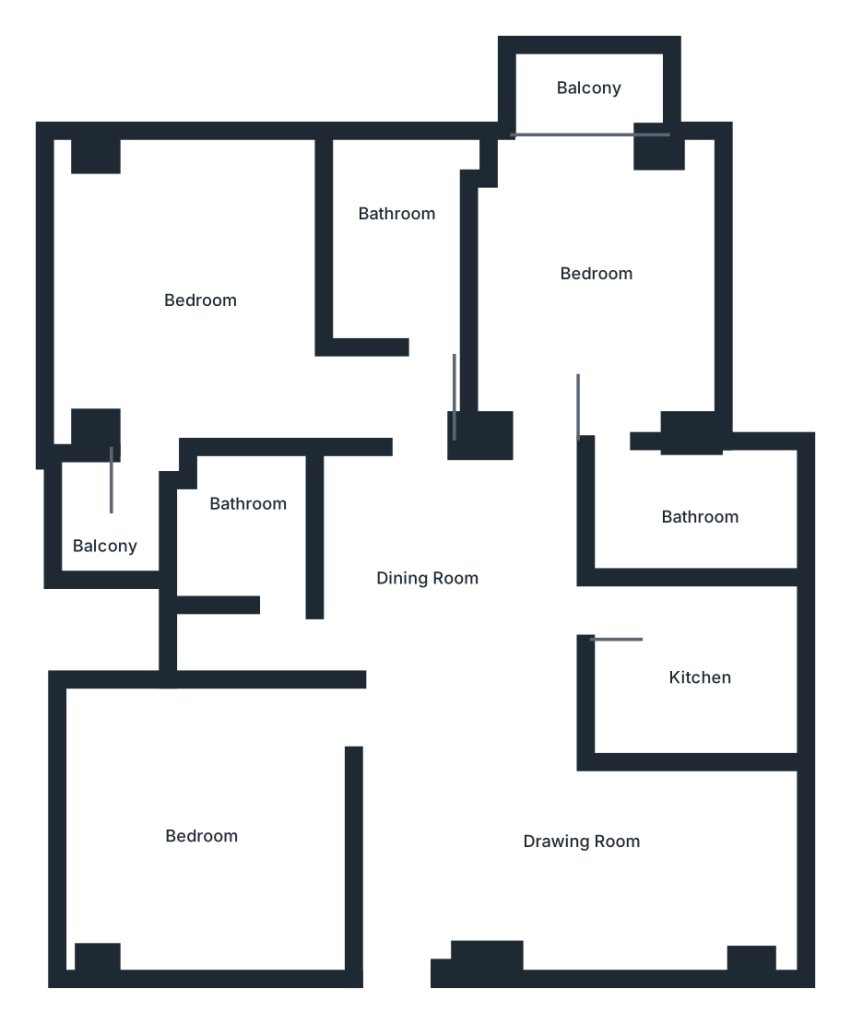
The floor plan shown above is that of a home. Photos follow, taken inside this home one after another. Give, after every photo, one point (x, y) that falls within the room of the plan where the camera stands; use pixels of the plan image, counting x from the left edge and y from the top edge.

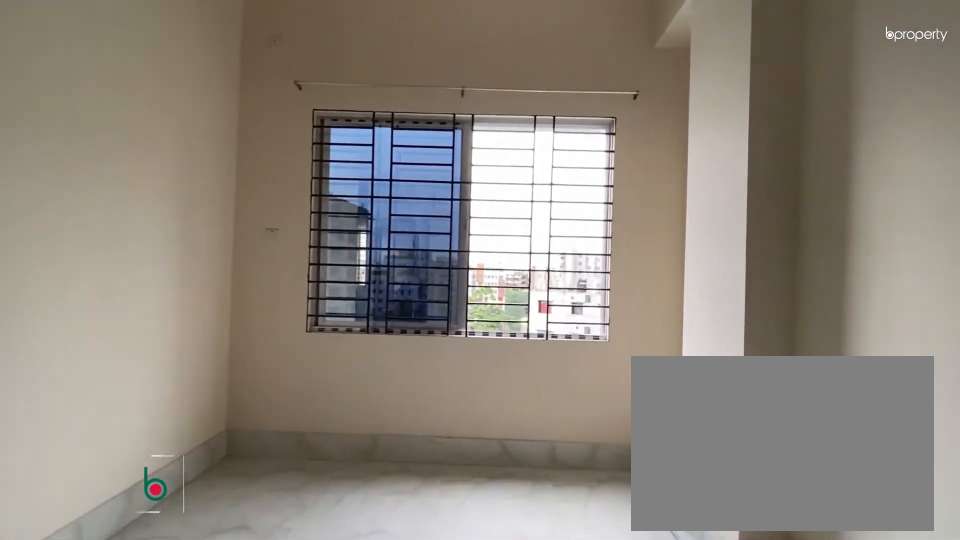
(613, 870)
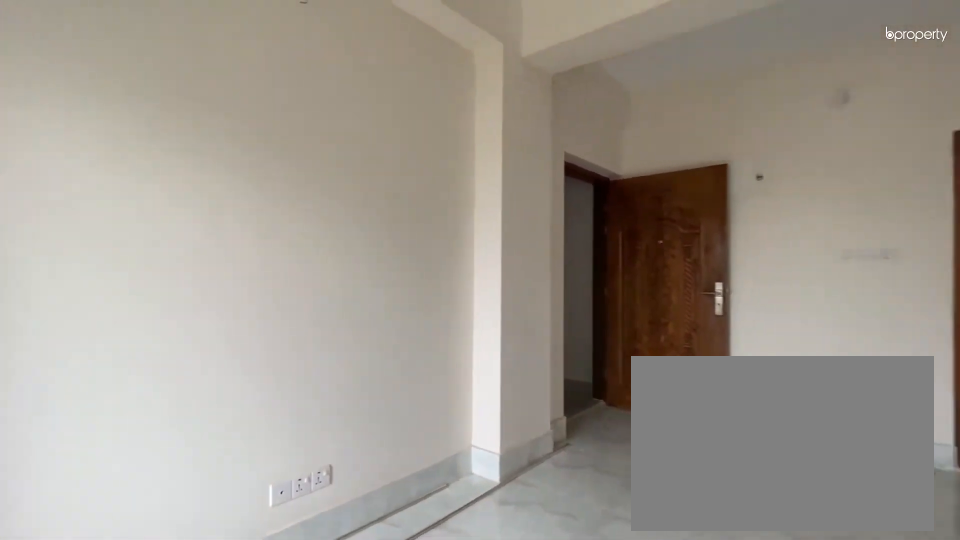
(613, 870)
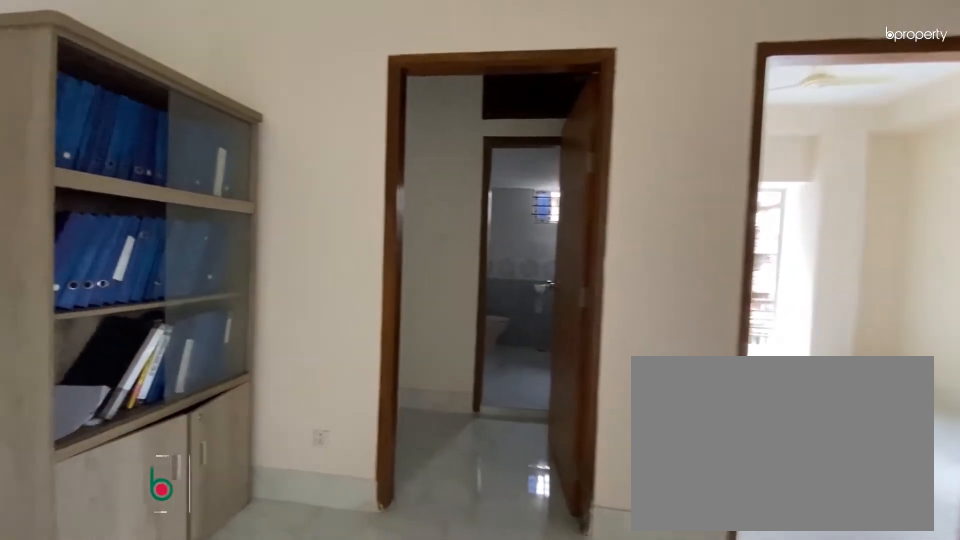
(460, 586)
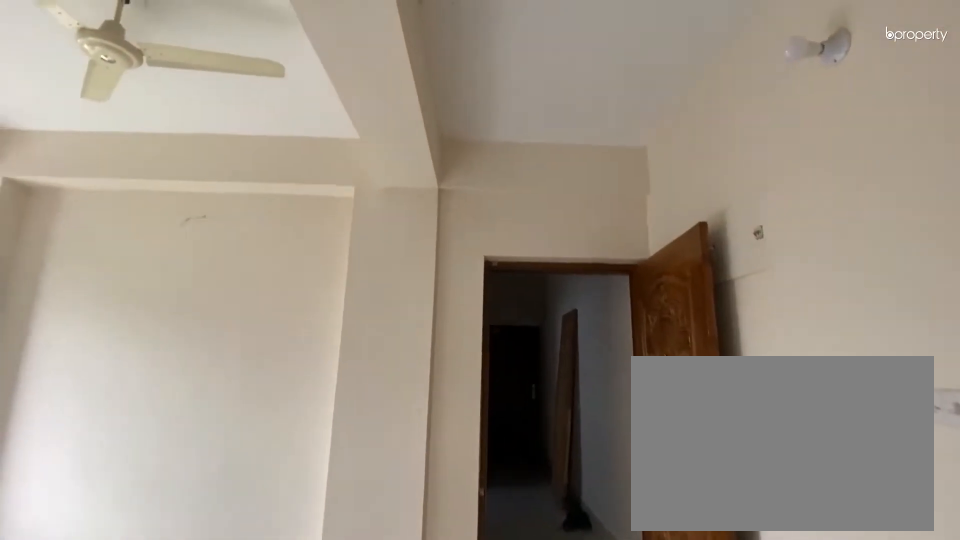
(460, 586)
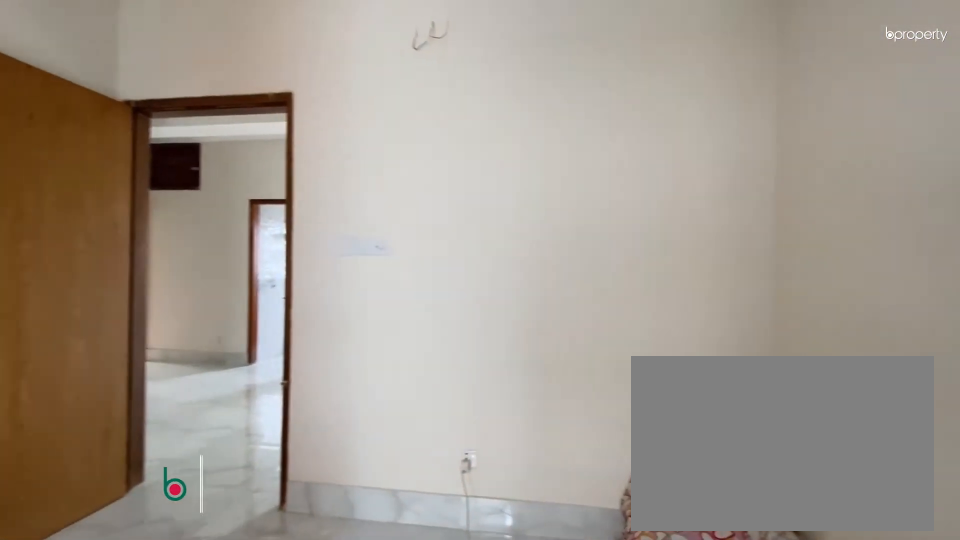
(213, 827)
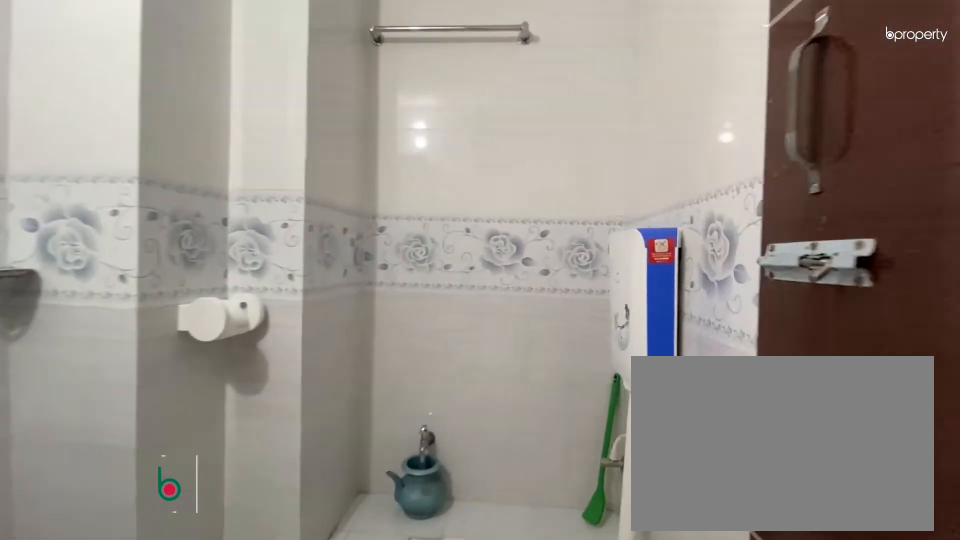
(249, 520)
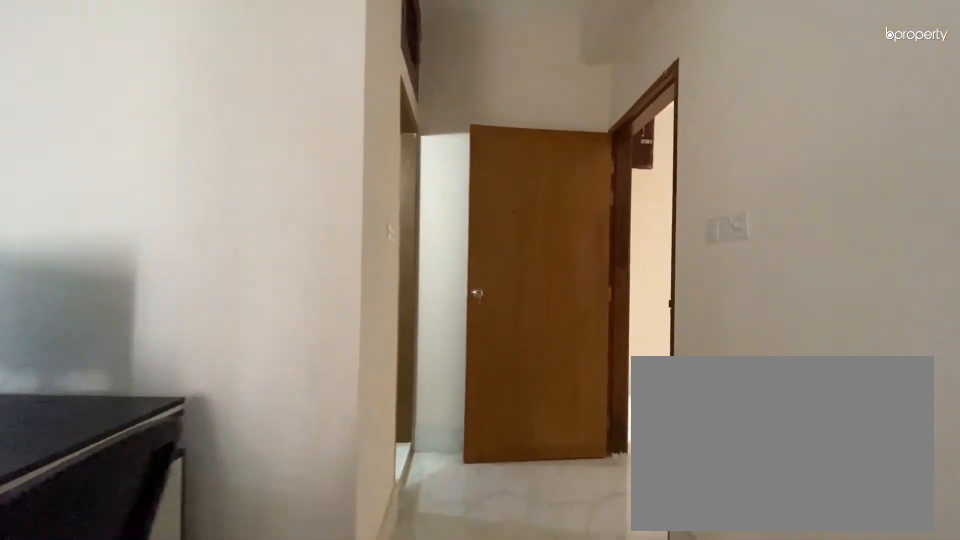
(193, 307)
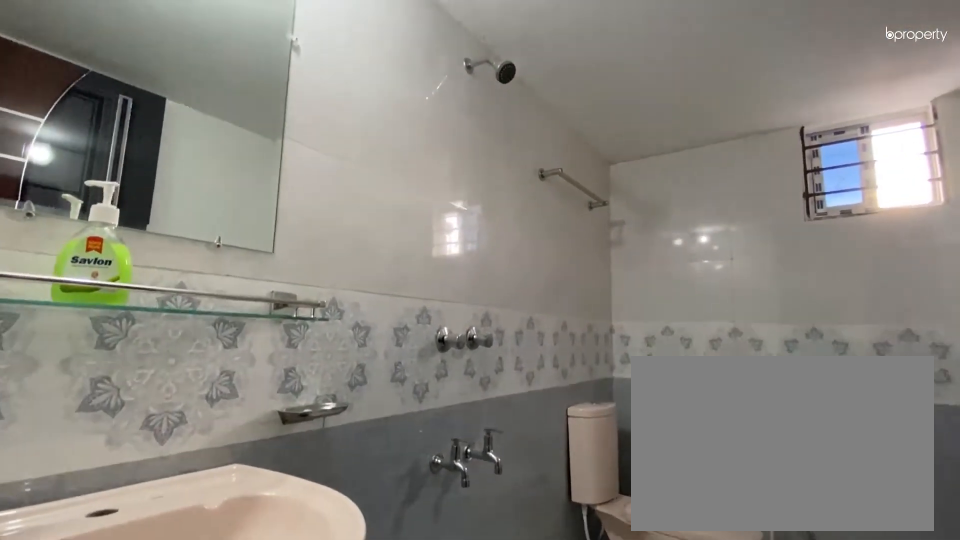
(387, 245)
